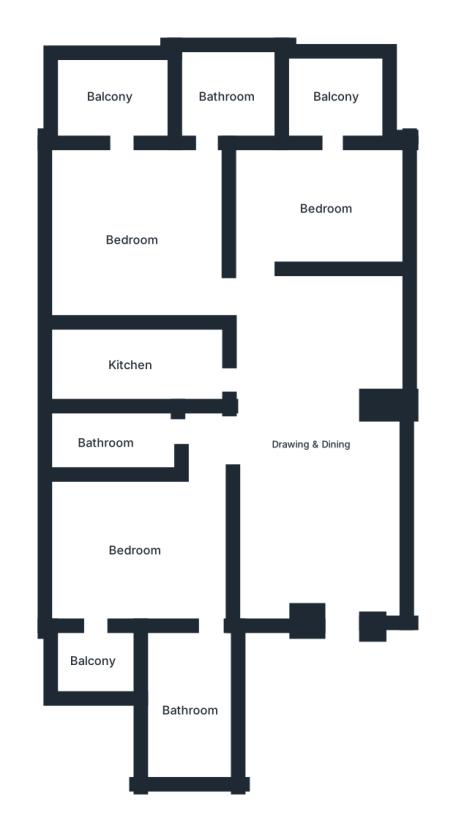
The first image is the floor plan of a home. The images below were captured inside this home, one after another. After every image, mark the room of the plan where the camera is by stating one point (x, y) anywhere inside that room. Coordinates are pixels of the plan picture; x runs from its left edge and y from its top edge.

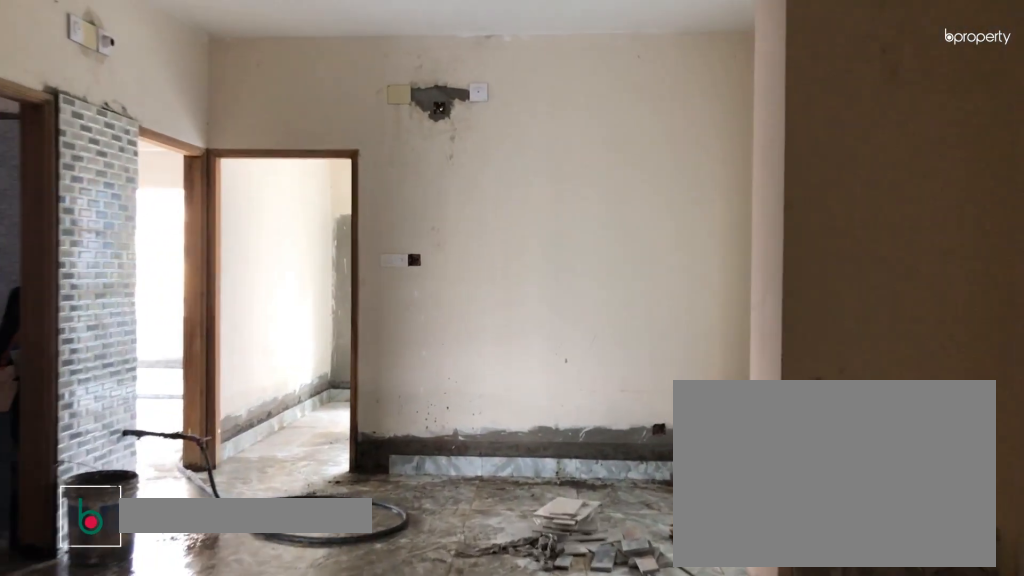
(311, 443)
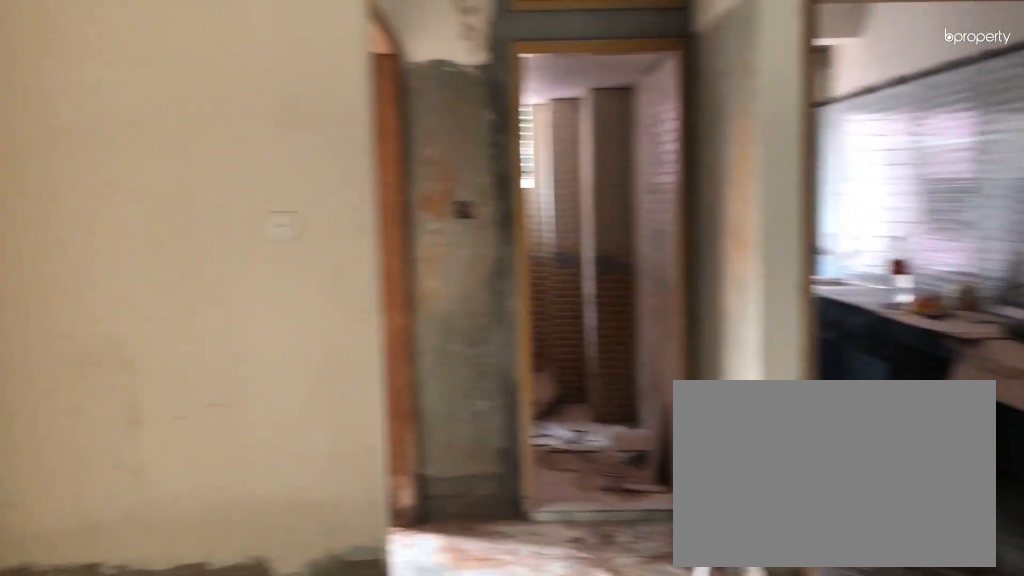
(311, 443)
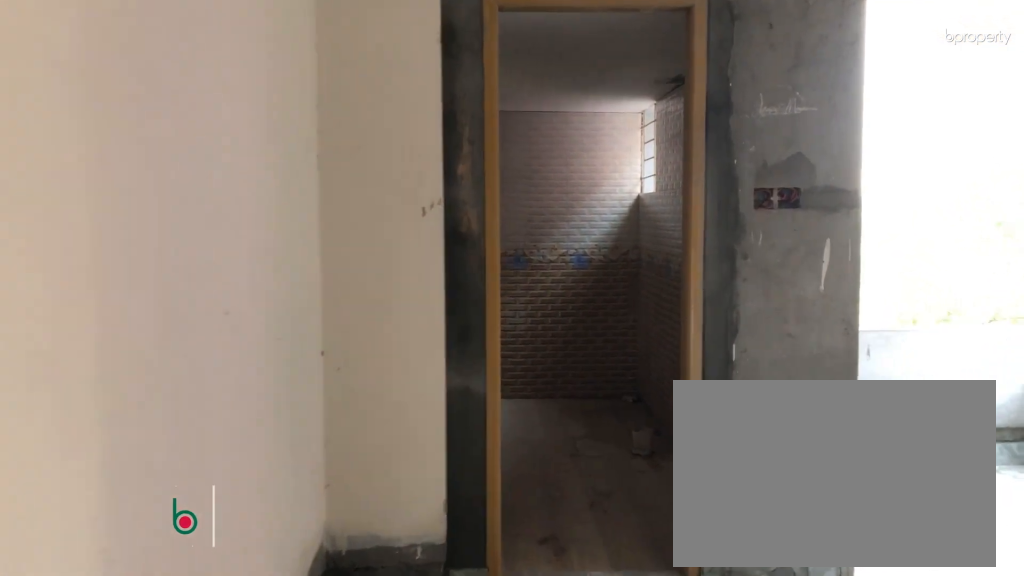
(132, 550)
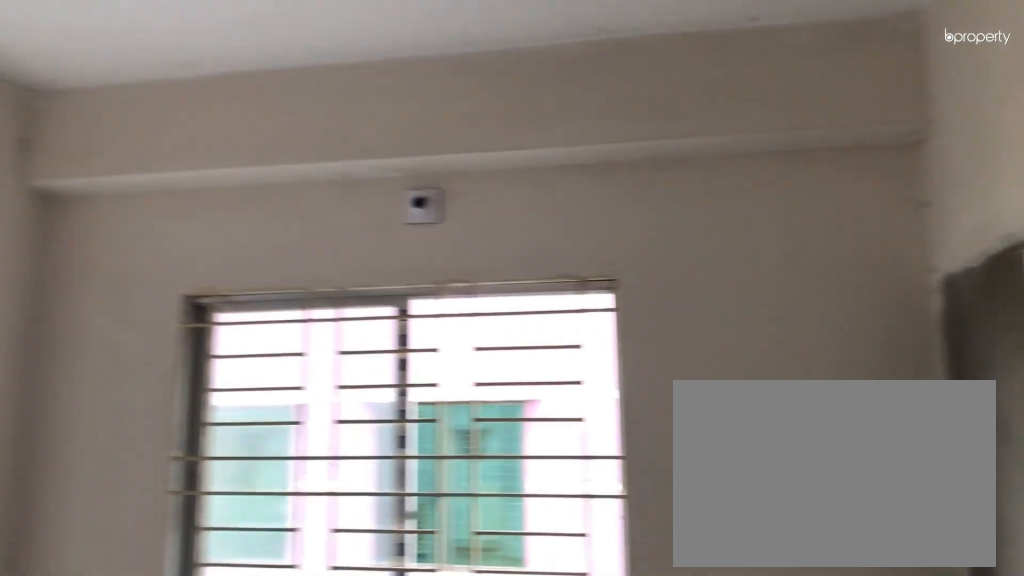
(132, 550)
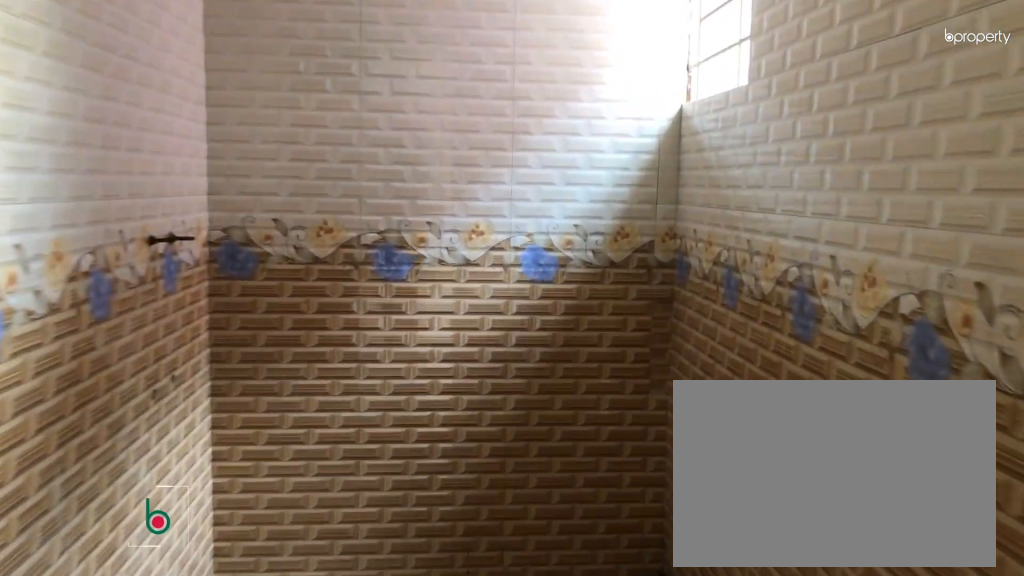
(192, 710)
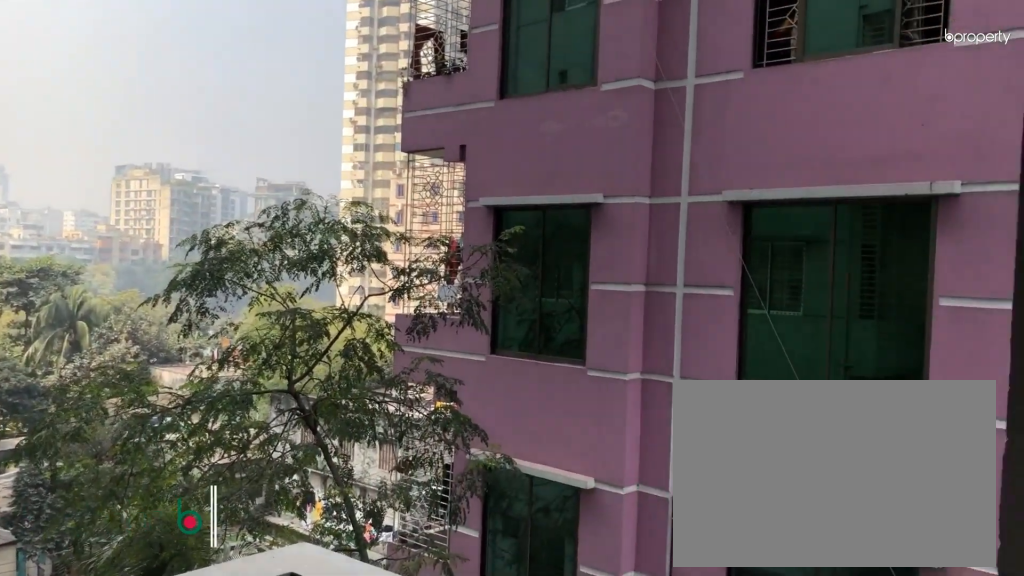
(96, 660)
